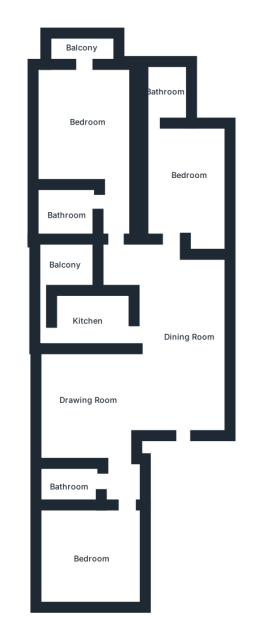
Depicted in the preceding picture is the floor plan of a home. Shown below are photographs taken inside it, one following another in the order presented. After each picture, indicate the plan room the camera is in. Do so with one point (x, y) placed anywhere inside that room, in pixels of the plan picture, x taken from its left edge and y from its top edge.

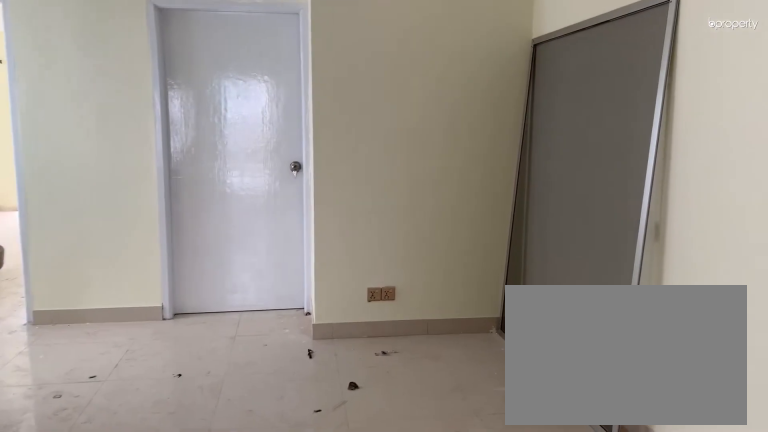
(180, 328)
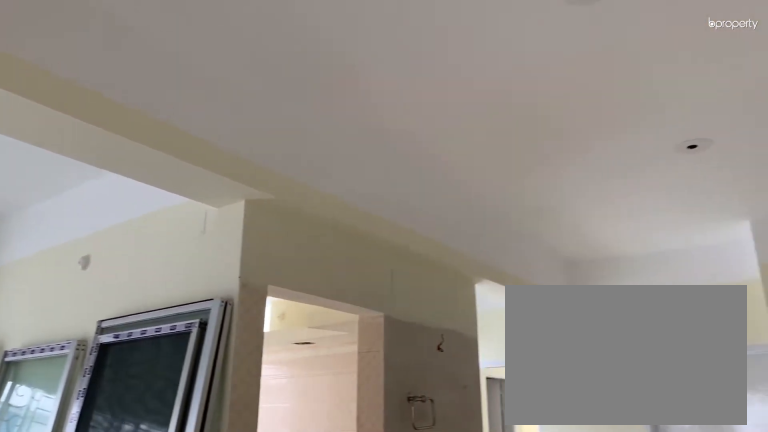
(180, 328)
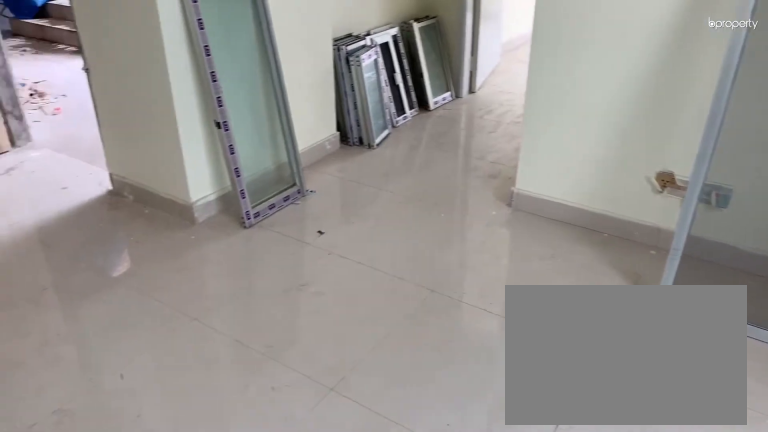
(83, 395)
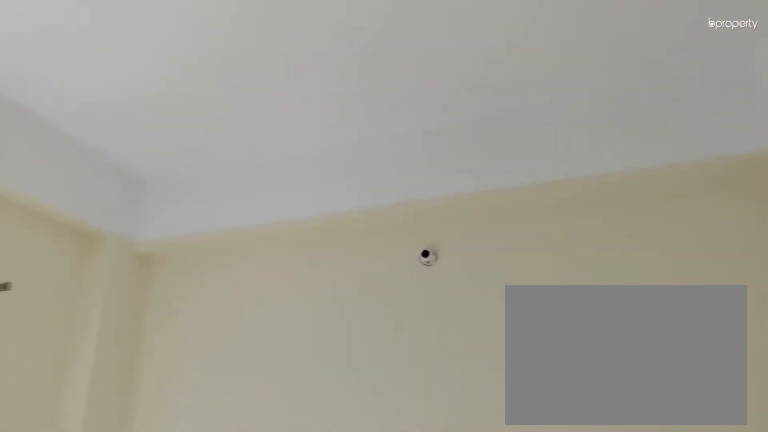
(90, 556)
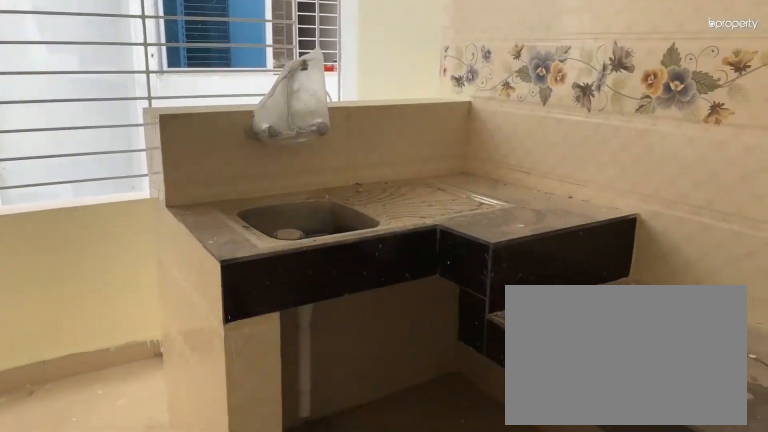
(91, 318)
